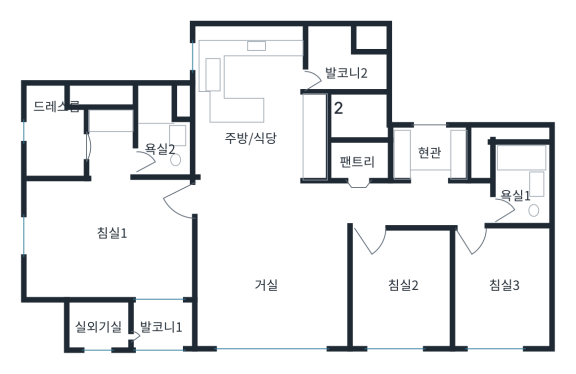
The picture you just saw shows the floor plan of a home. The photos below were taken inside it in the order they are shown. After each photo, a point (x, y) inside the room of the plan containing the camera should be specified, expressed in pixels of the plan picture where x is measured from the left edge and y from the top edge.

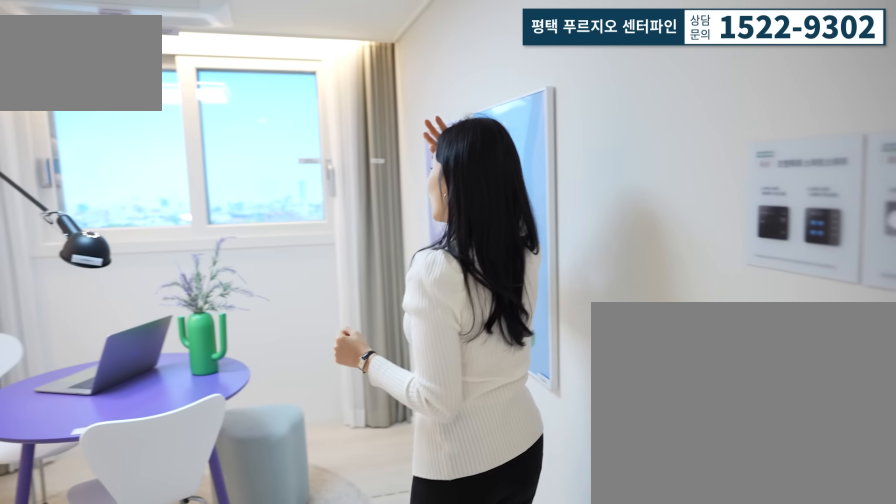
(399, 283)
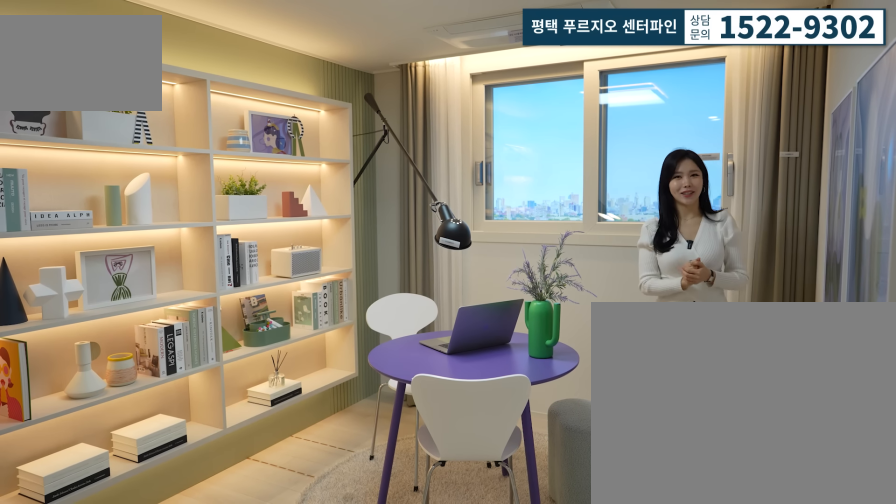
(399, 283)
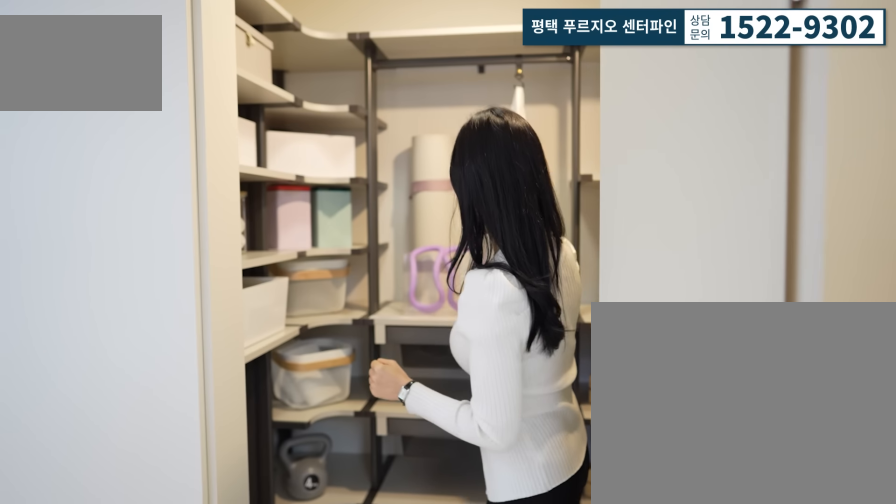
(360, 181)
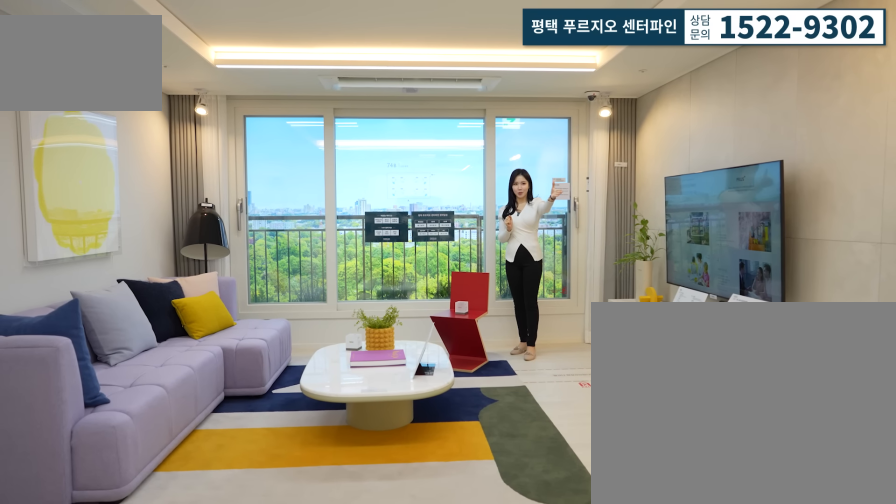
(269, 276)
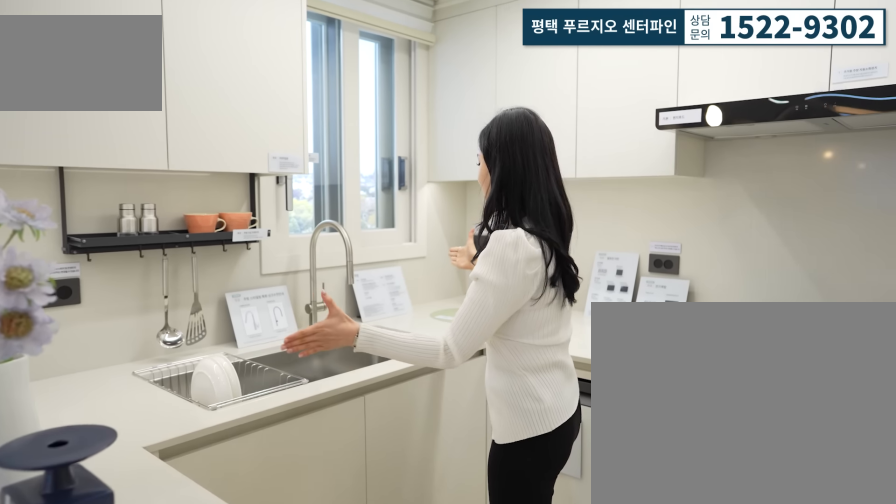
(262, 113)
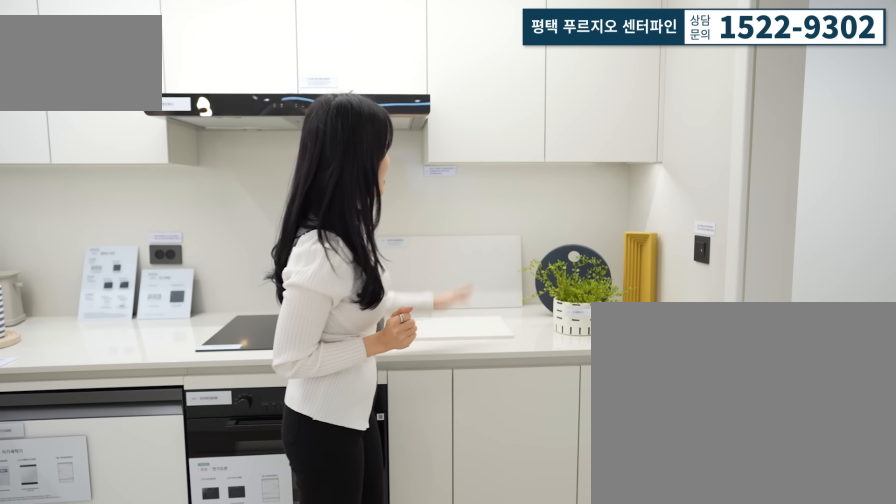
(262, 113)
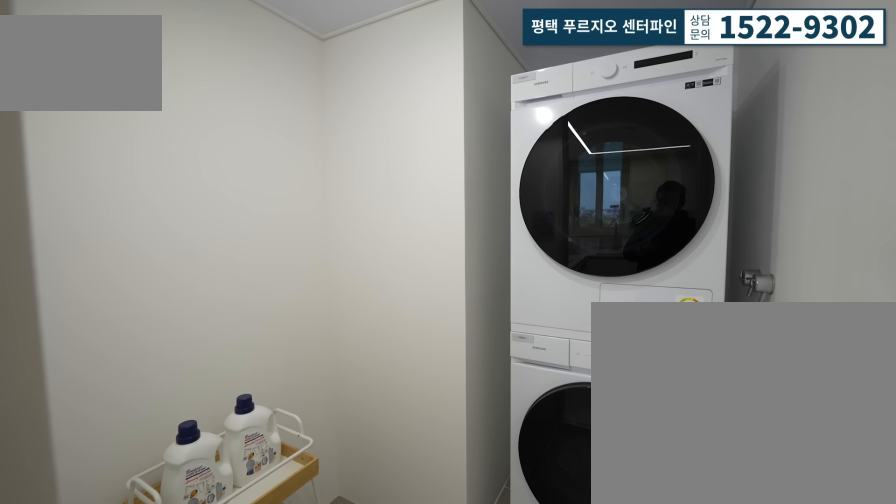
(348, 67)
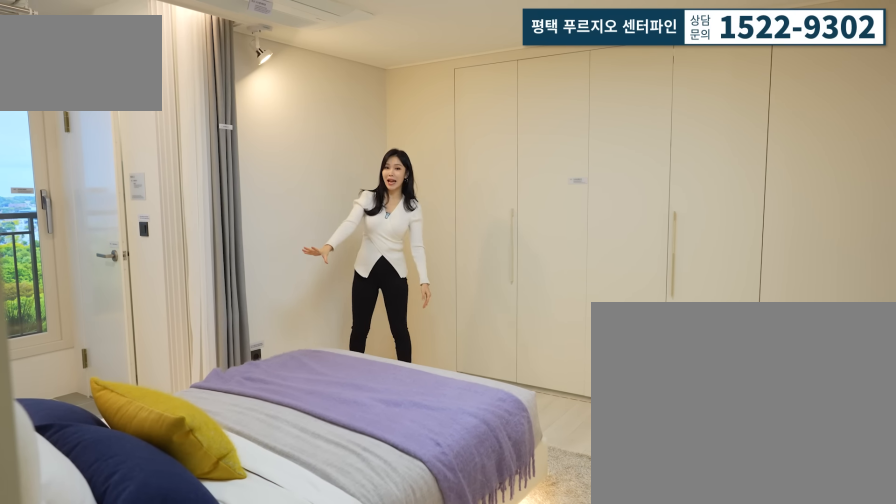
(108, 231)
